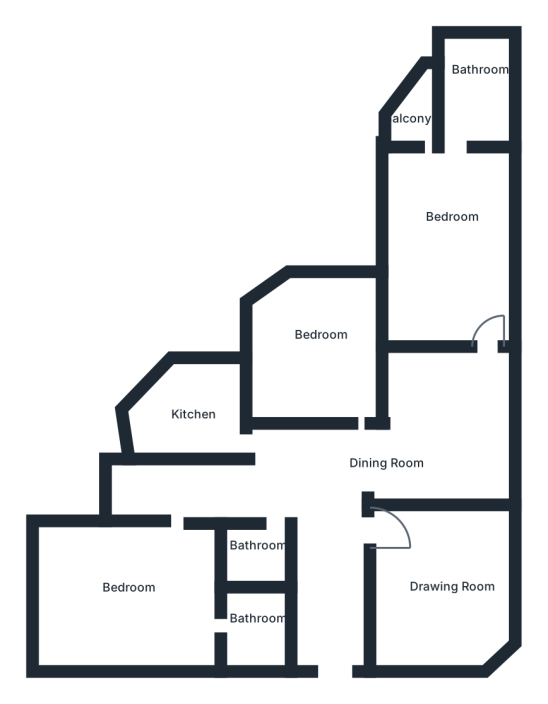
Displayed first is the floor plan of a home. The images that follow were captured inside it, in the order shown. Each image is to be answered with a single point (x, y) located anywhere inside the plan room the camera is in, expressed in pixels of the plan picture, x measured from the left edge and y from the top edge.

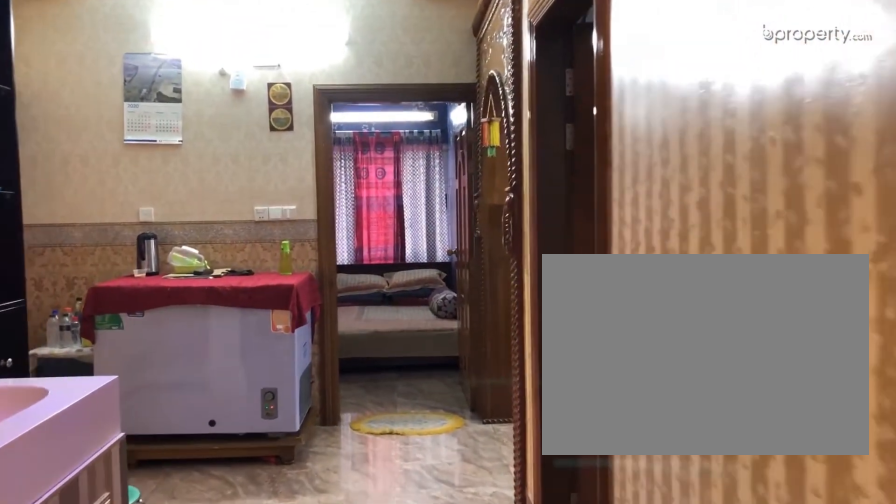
(336, 523)
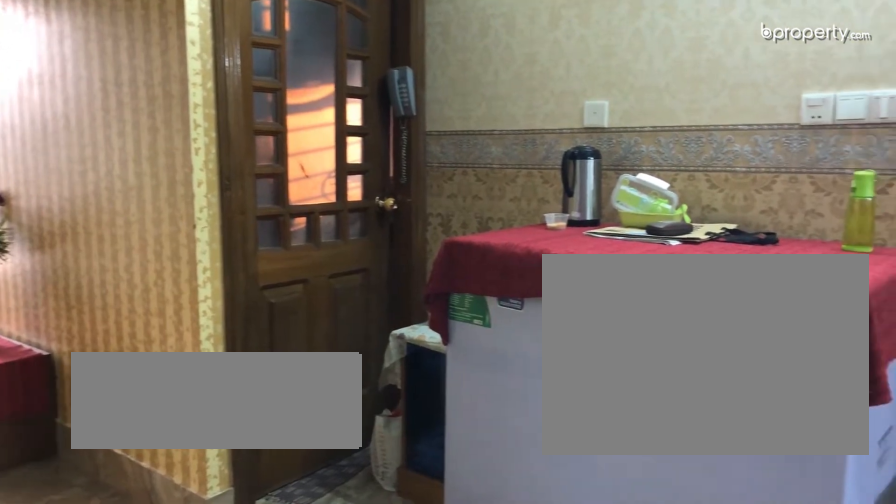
(316, 476)
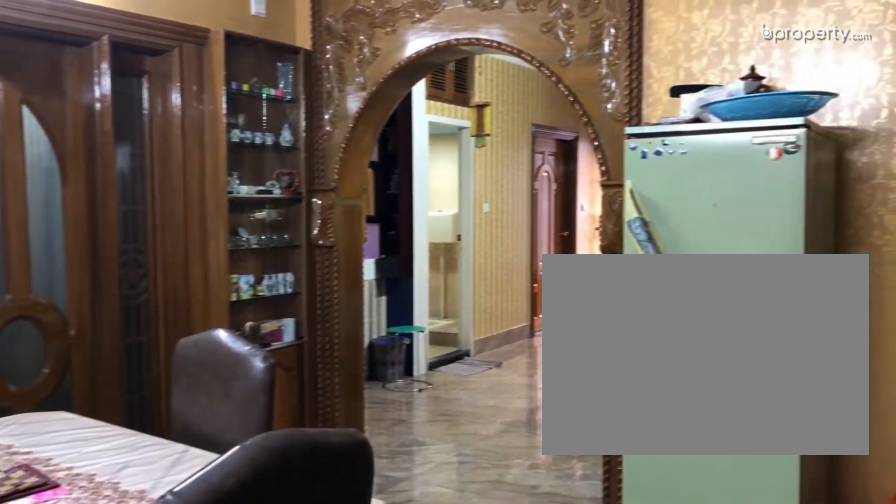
(447, 447)
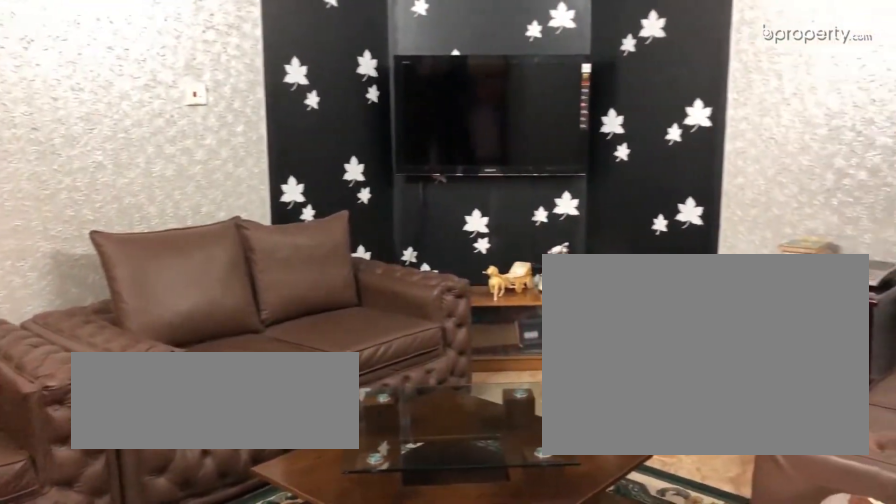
(450, 593)
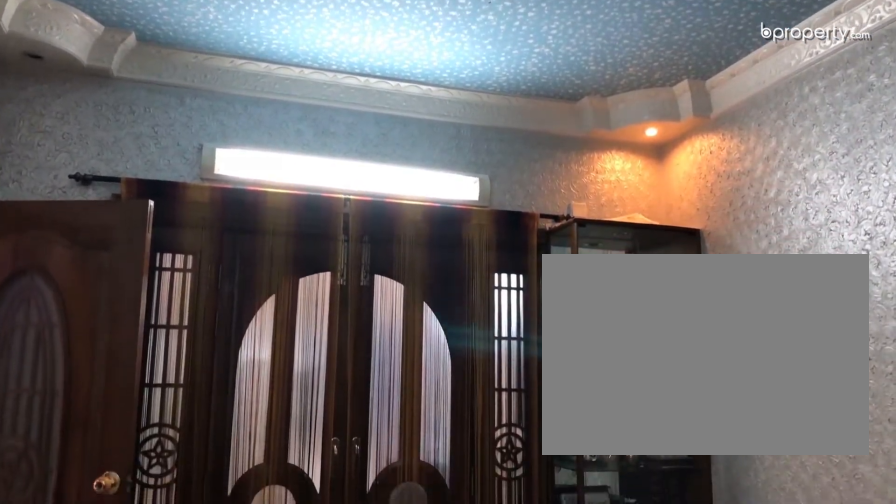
(446, 584)
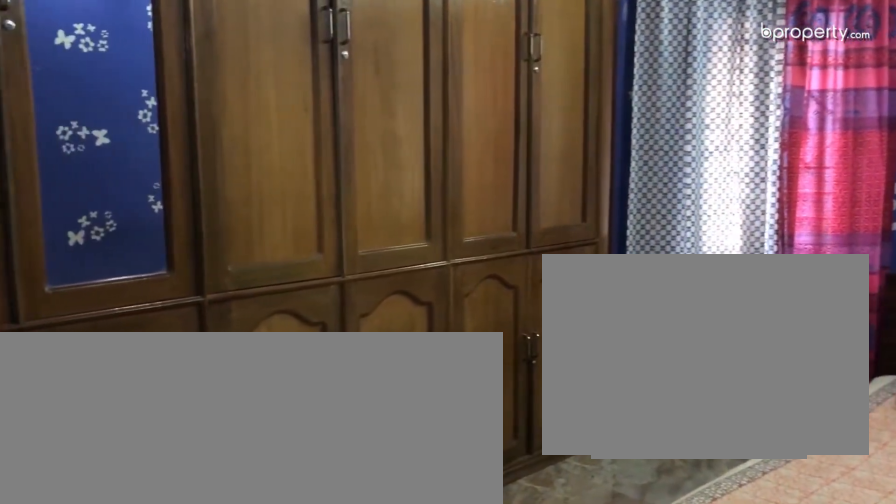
(323, 351)
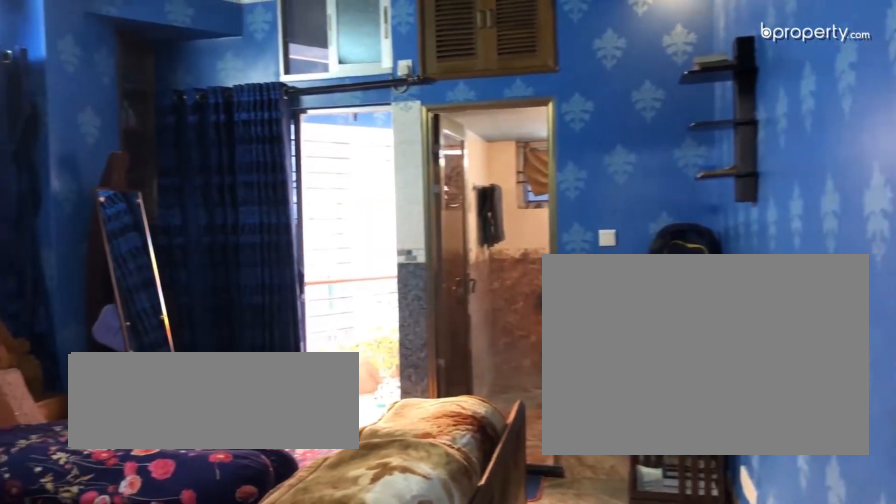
(455, 229)
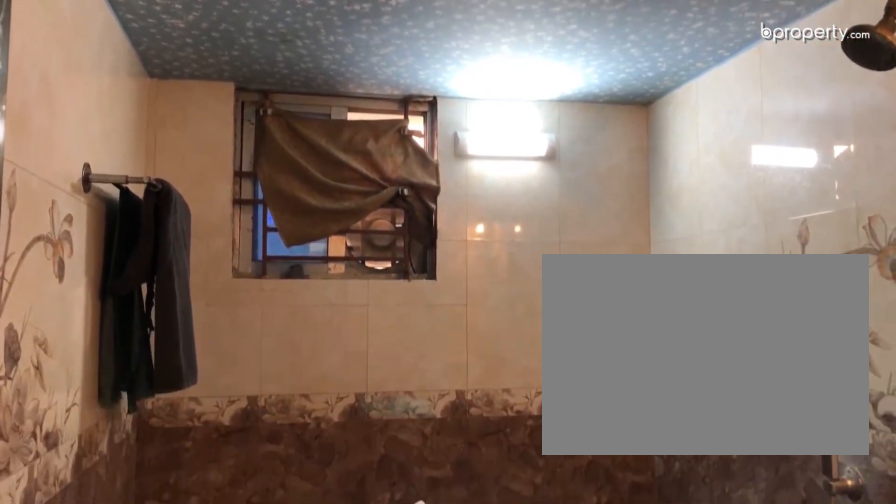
(469, 98)
